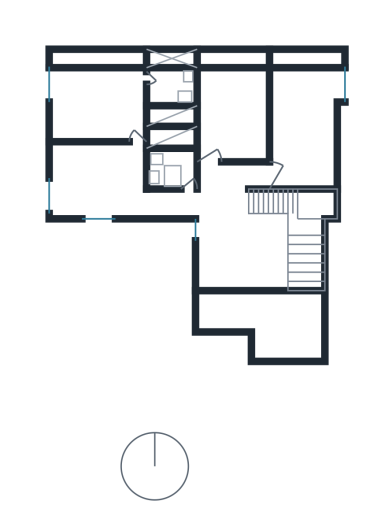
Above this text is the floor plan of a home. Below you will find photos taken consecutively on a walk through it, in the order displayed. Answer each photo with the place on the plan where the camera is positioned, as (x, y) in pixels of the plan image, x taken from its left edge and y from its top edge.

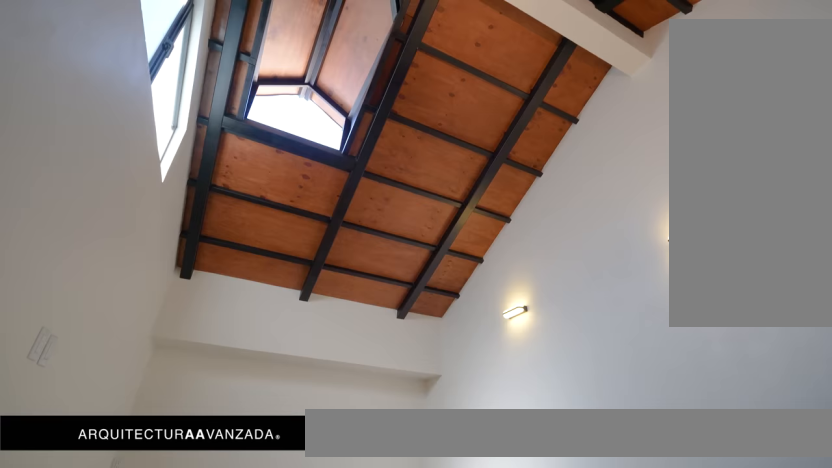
(215, 139)
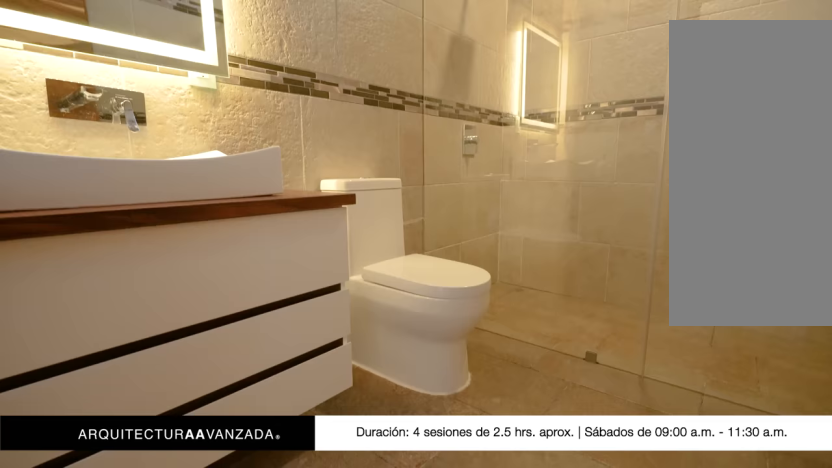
(182, 170)
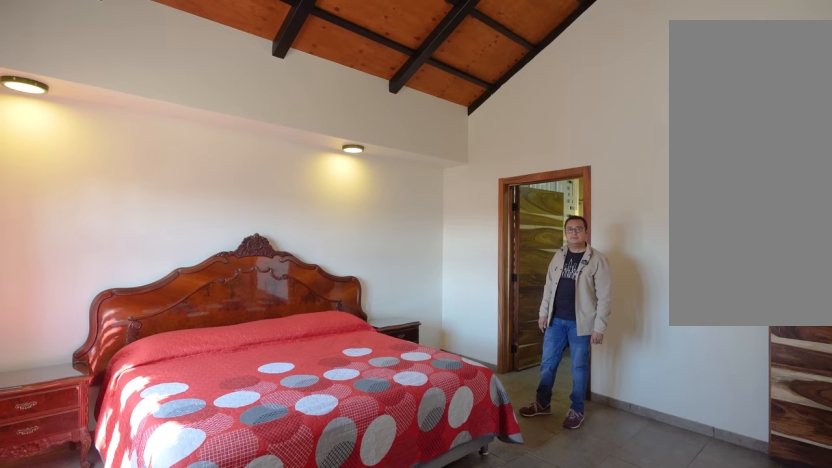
(100, 125)
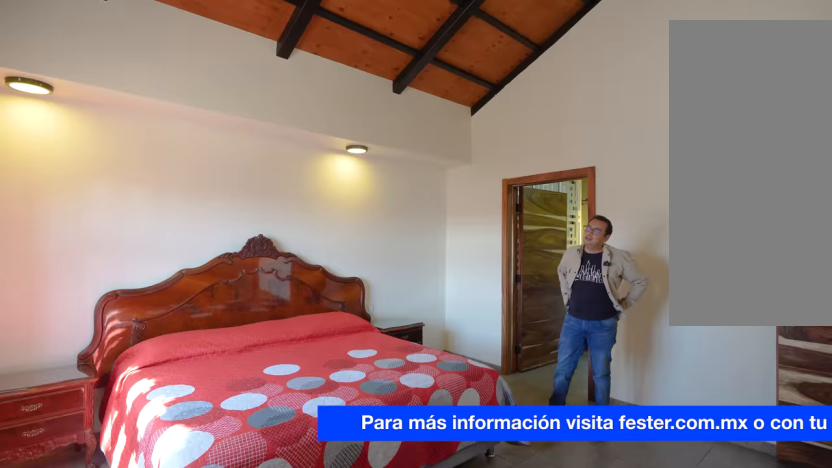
(101, 126)
